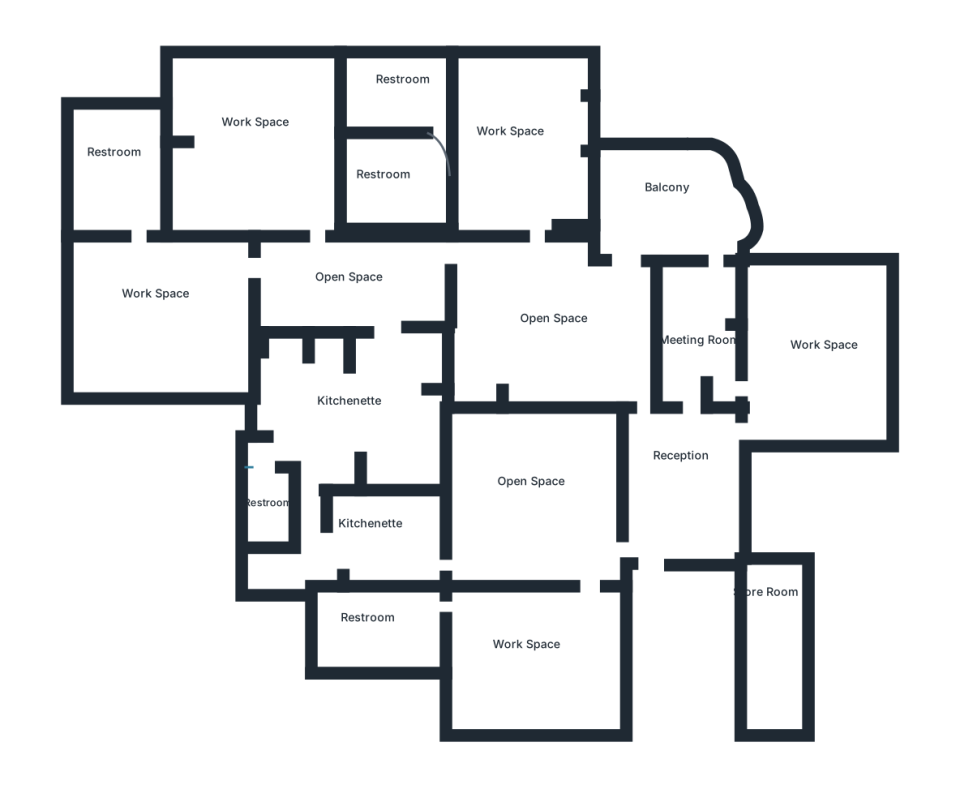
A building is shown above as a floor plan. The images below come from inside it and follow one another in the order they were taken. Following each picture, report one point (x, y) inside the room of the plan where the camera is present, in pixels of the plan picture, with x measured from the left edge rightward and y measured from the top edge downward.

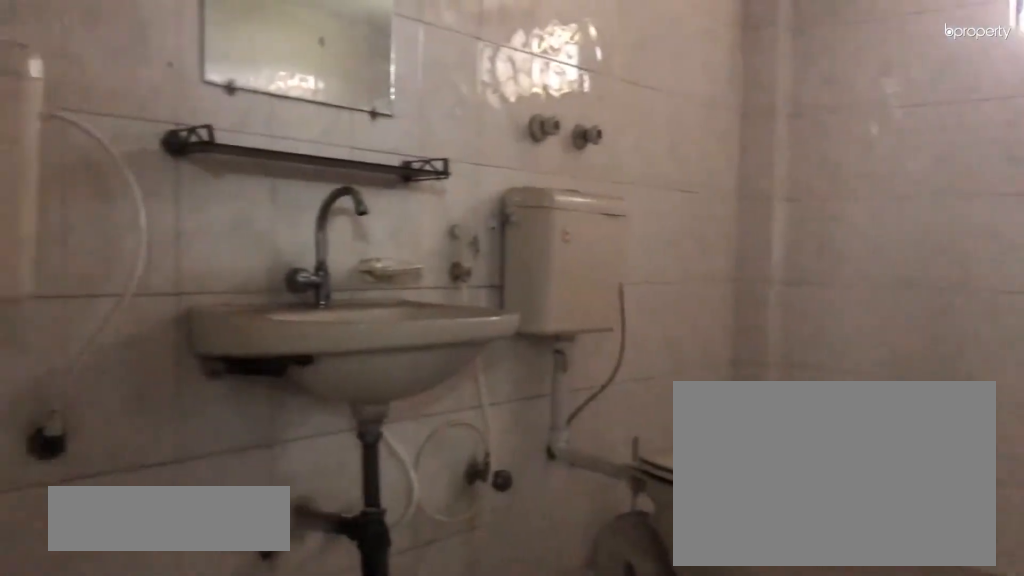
(130, 176)
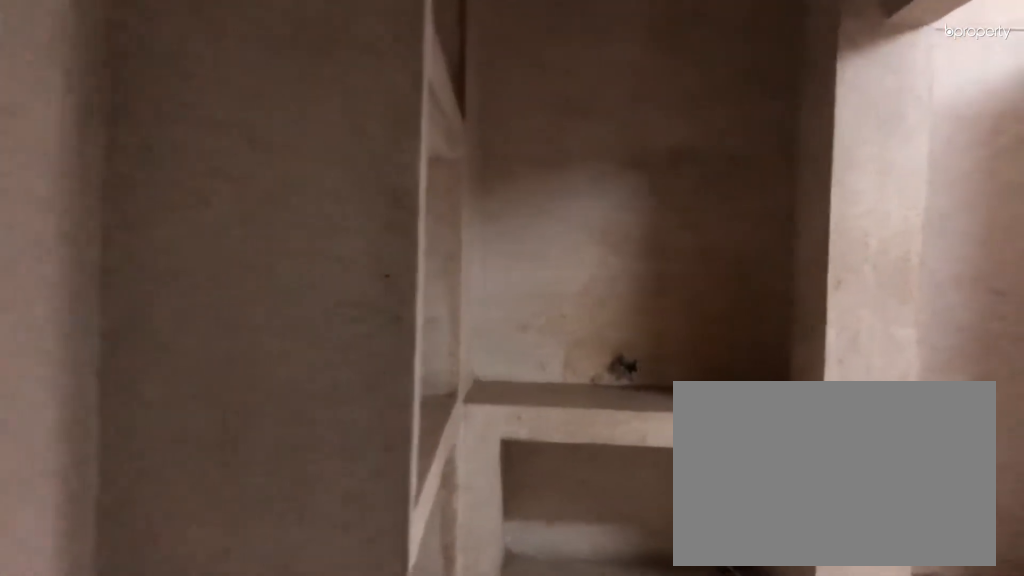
(389, 412)
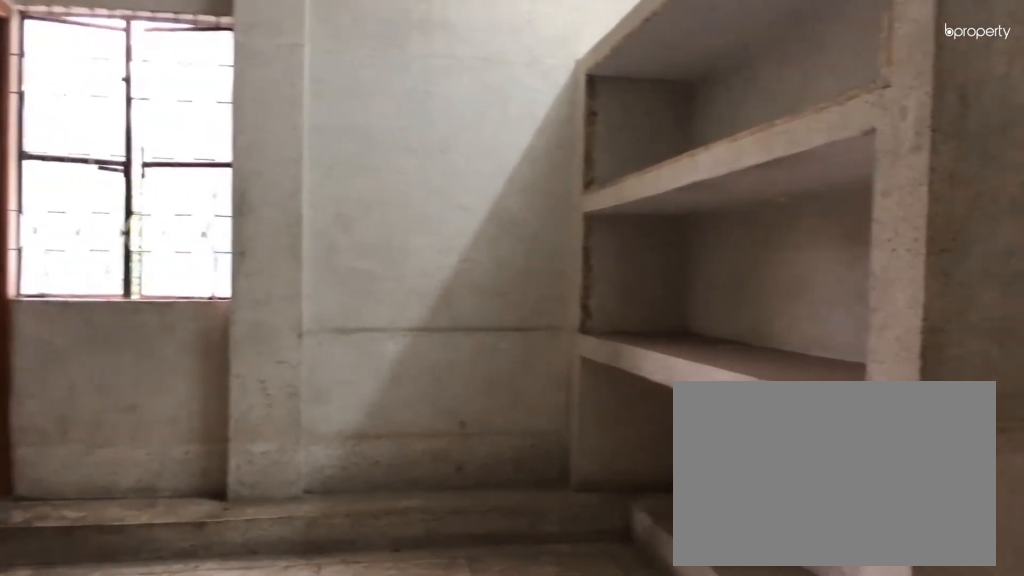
(389, 412)
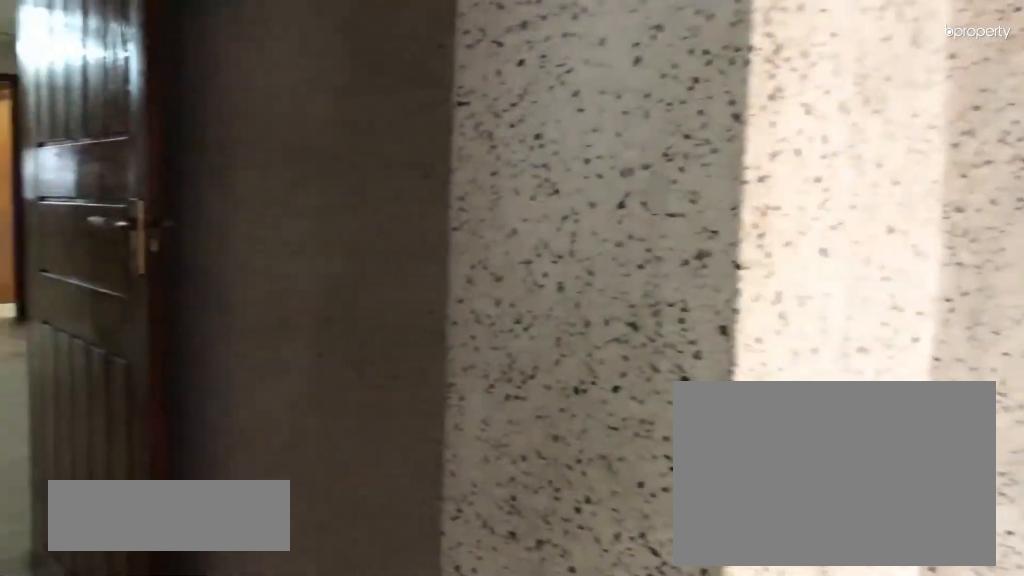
(388, 545)
